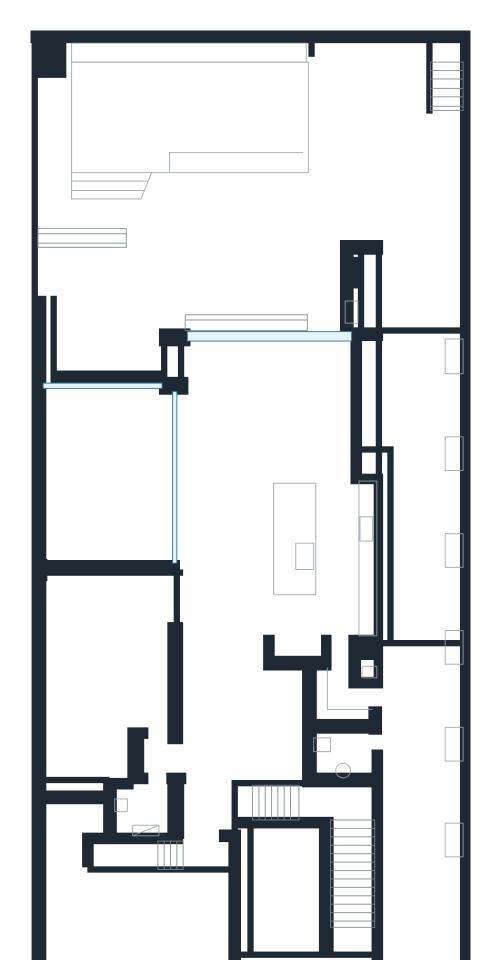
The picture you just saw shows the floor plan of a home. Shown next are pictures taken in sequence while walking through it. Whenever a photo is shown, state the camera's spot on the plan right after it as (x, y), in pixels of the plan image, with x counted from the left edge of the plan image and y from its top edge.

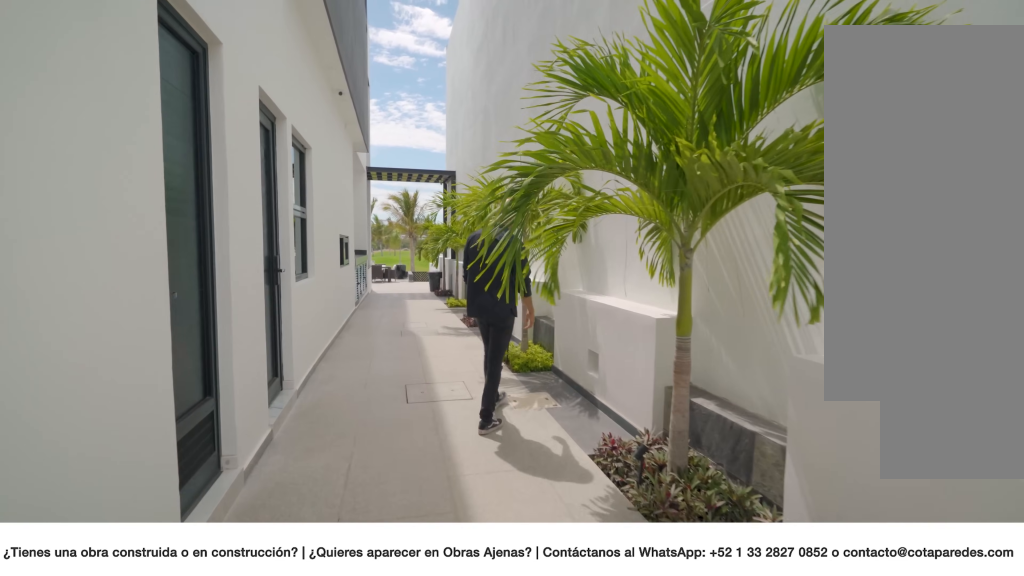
(421, 808)
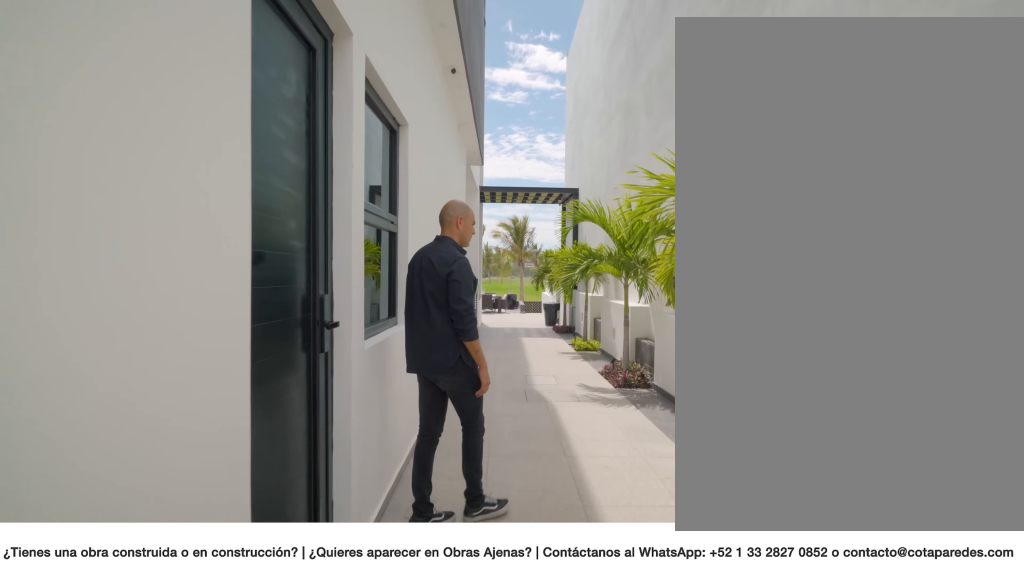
(423, 741)
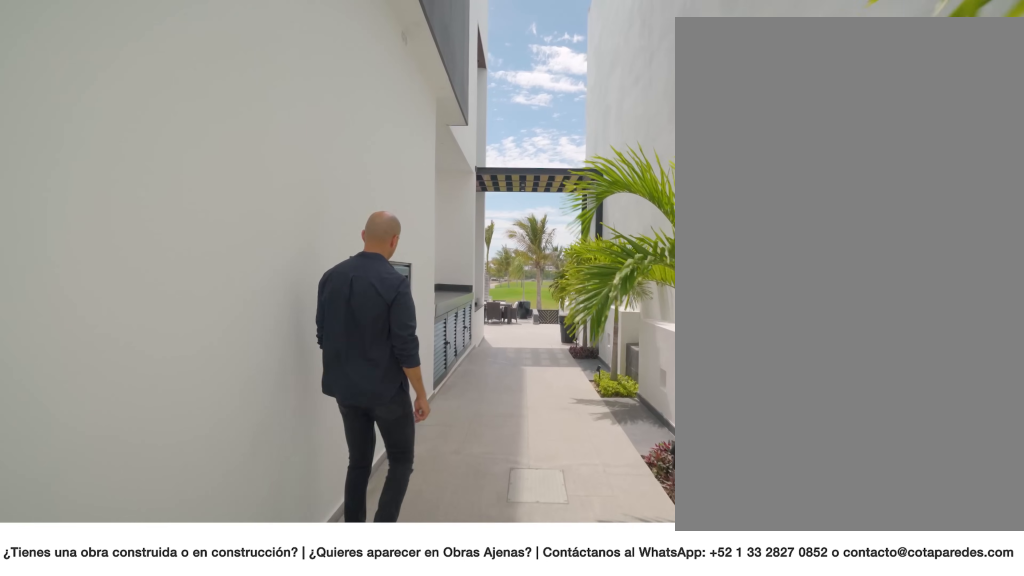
(423, 696)
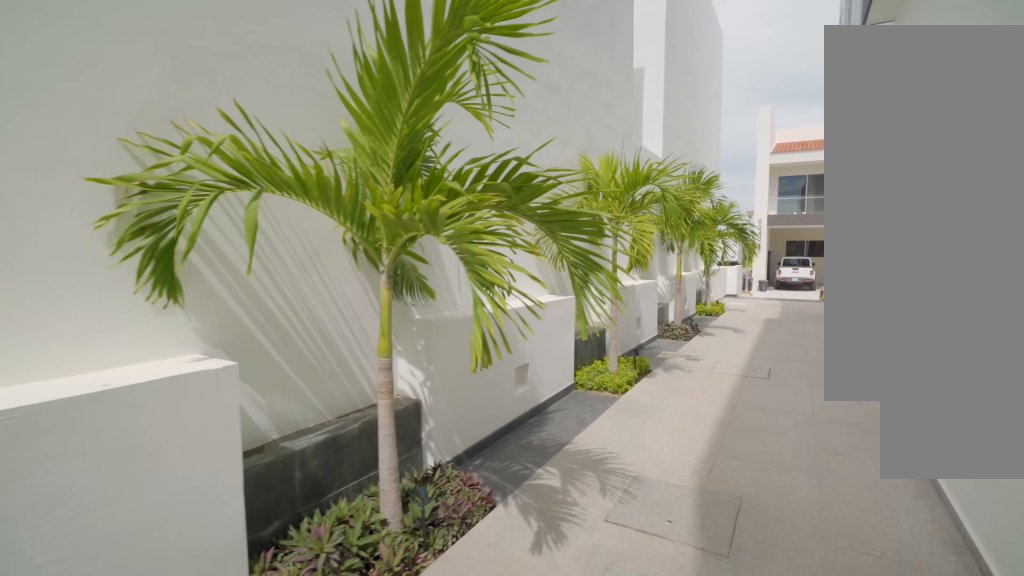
(422, 607)
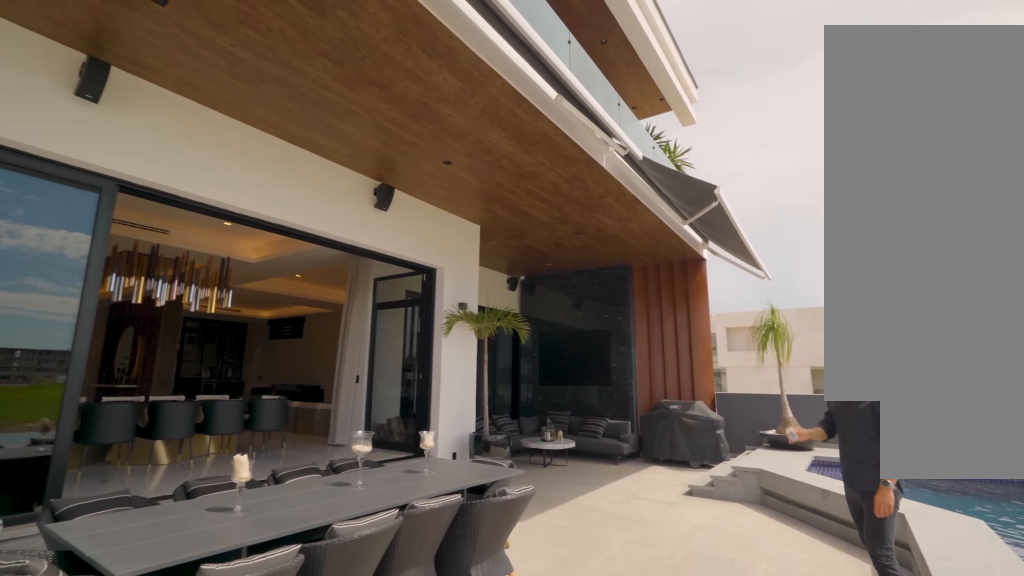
(327, 247)
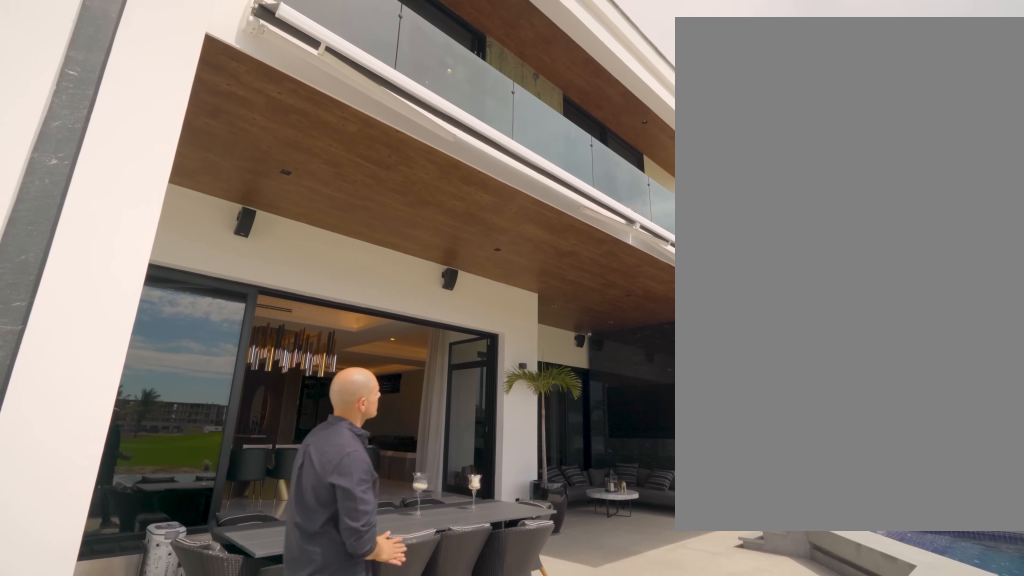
(327, 247)
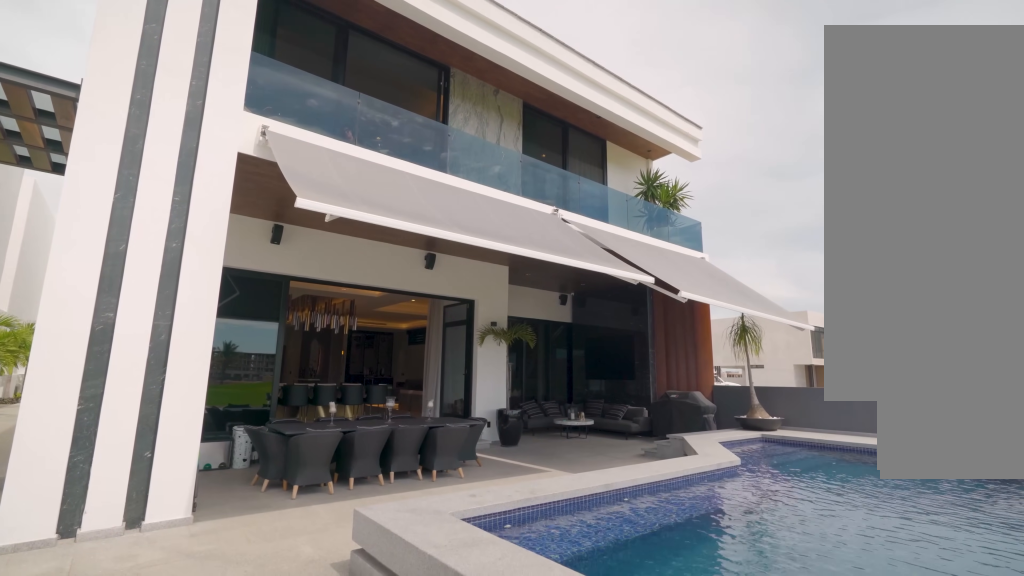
(349, 163)
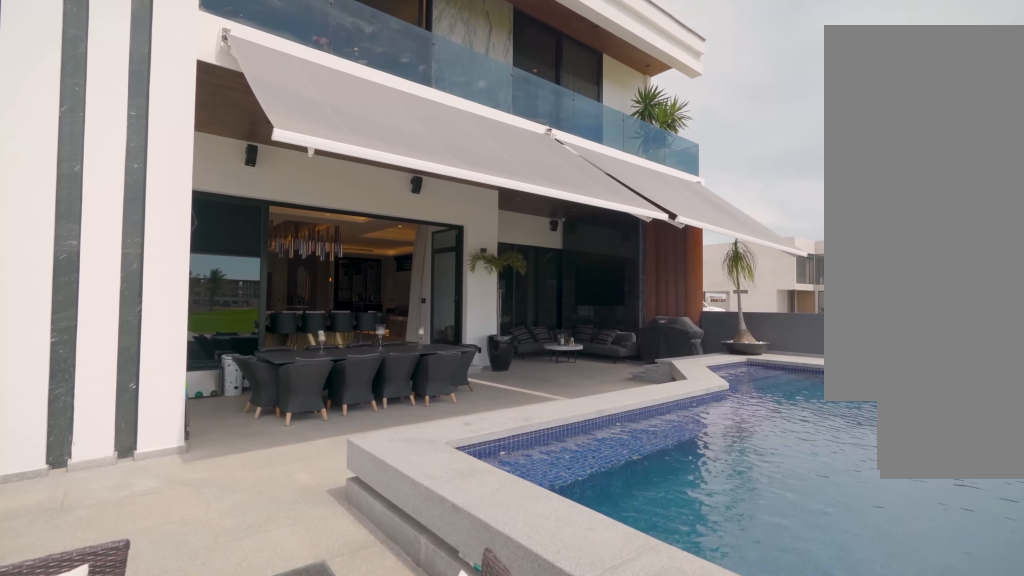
(349, 163)
